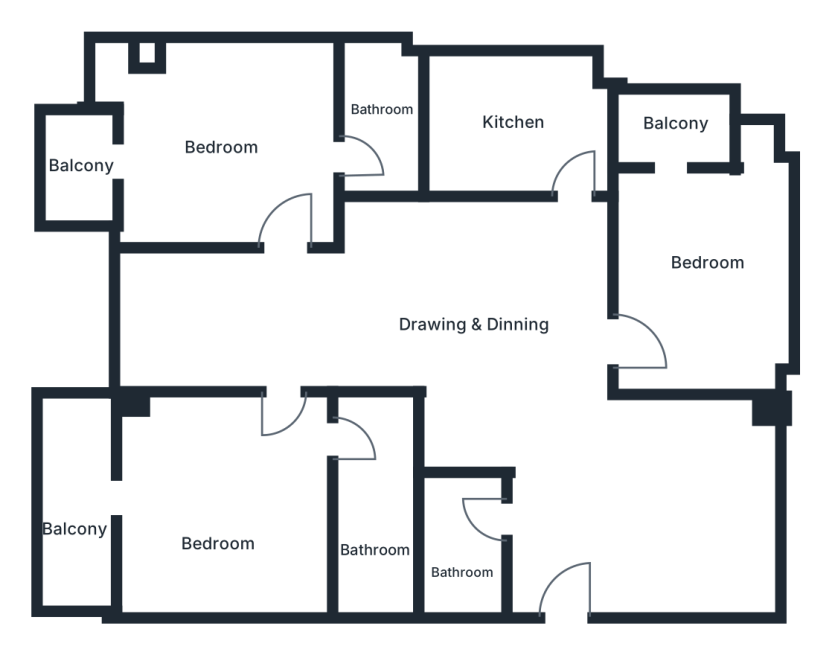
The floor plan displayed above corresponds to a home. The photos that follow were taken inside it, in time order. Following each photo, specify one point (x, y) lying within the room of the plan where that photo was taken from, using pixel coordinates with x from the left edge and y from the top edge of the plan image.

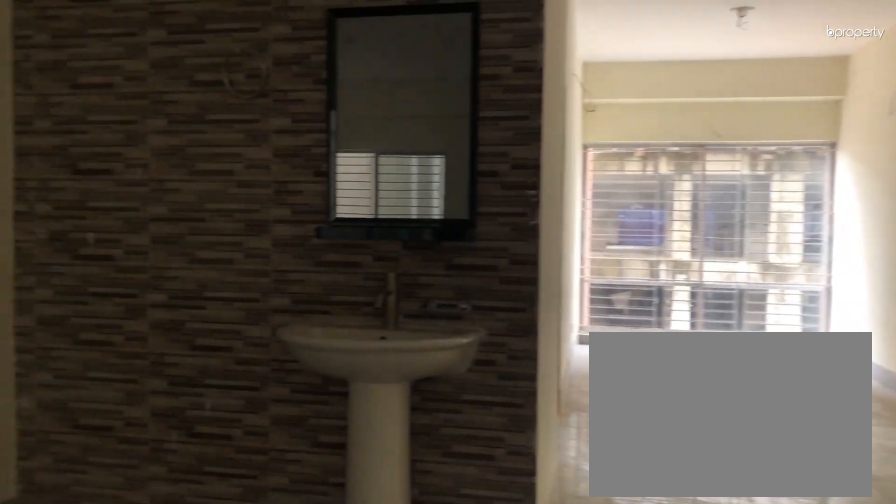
(483, 320)
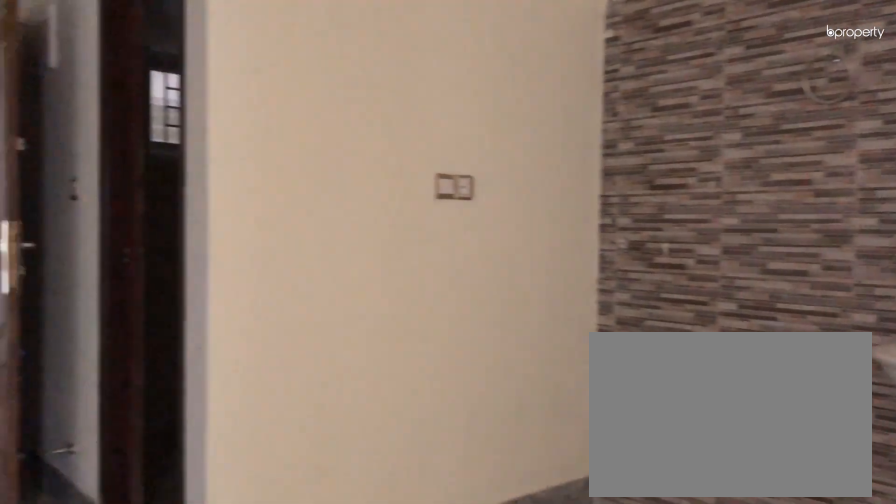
(289, 303)
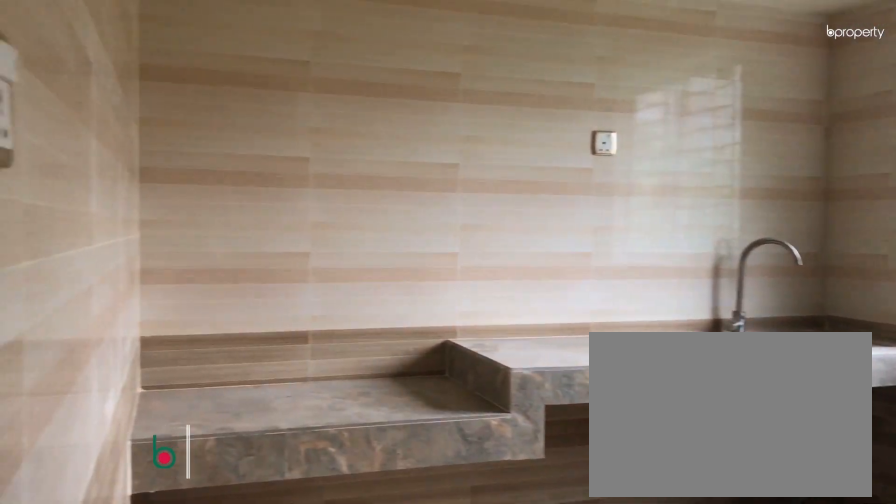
(512, 116)
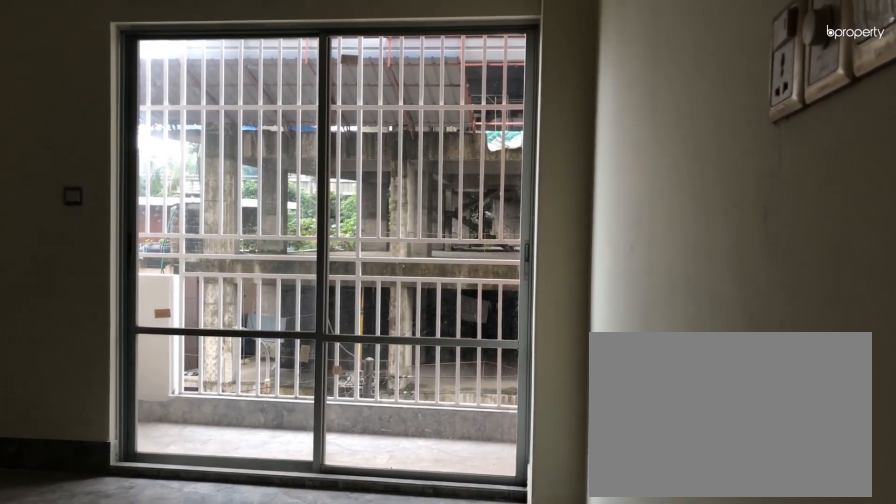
(219, 500)
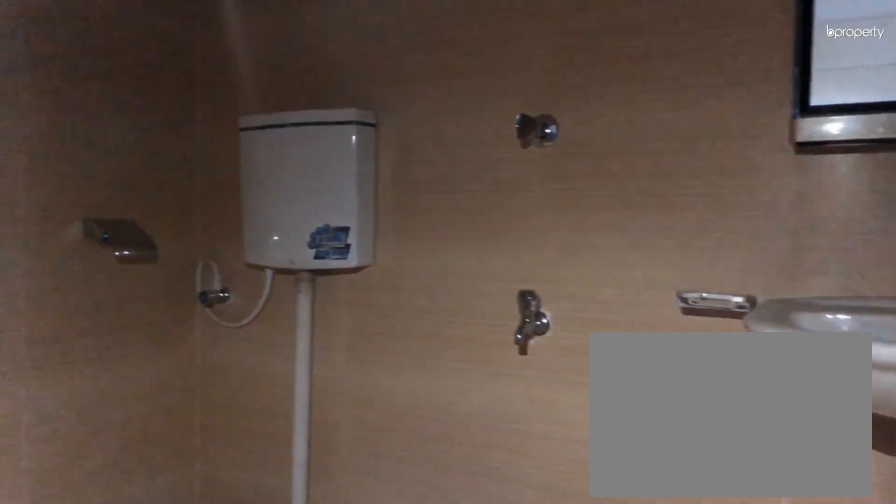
(467, 546)
